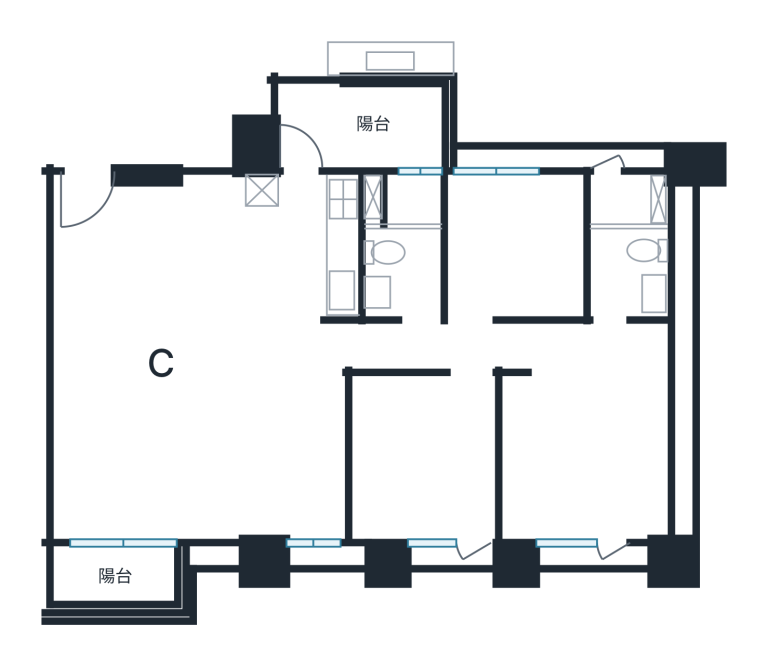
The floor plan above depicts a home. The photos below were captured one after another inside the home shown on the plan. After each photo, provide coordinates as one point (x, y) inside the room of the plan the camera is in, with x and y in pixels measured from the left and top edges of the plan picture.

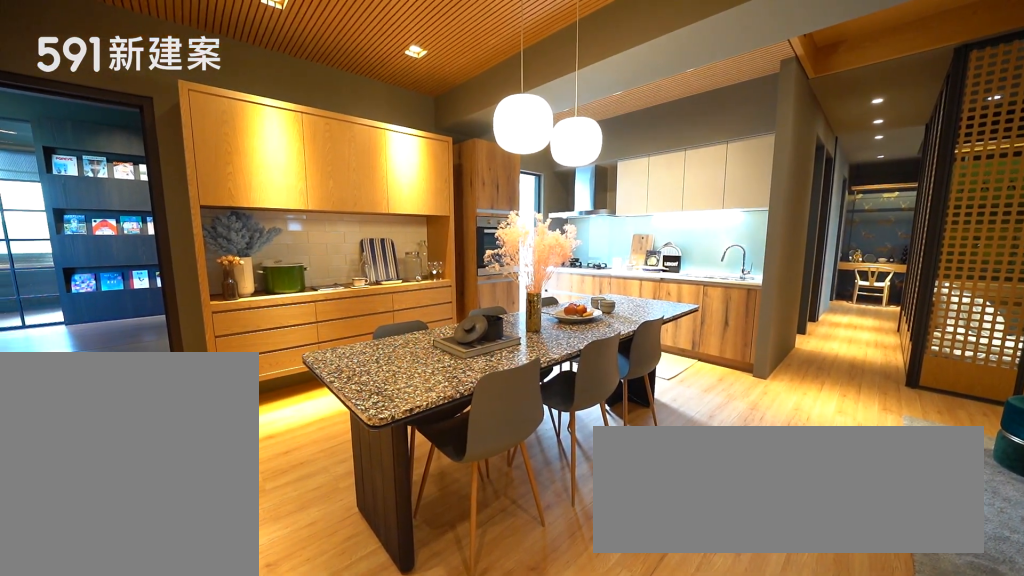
(200, 266)
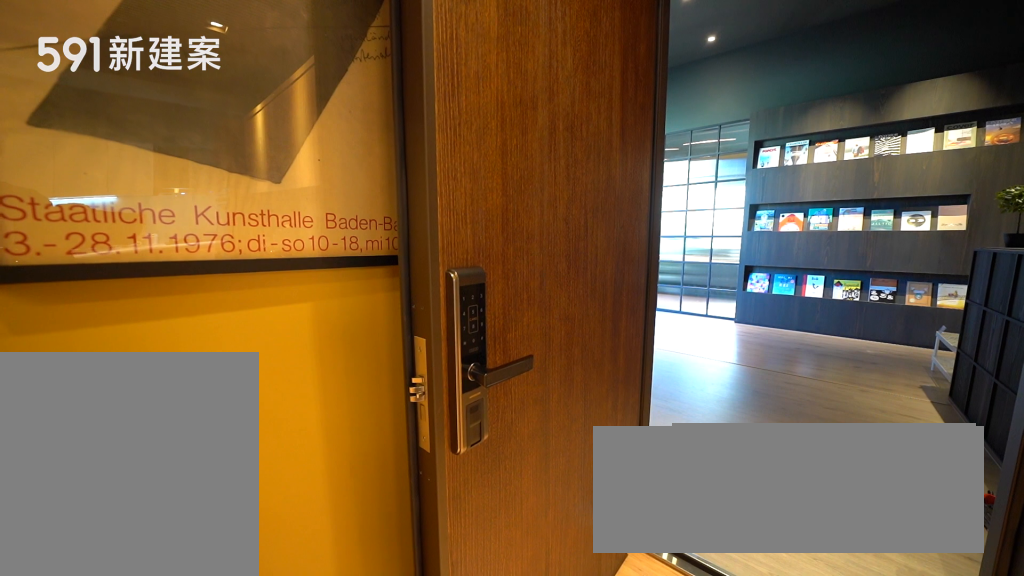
(92, 207)
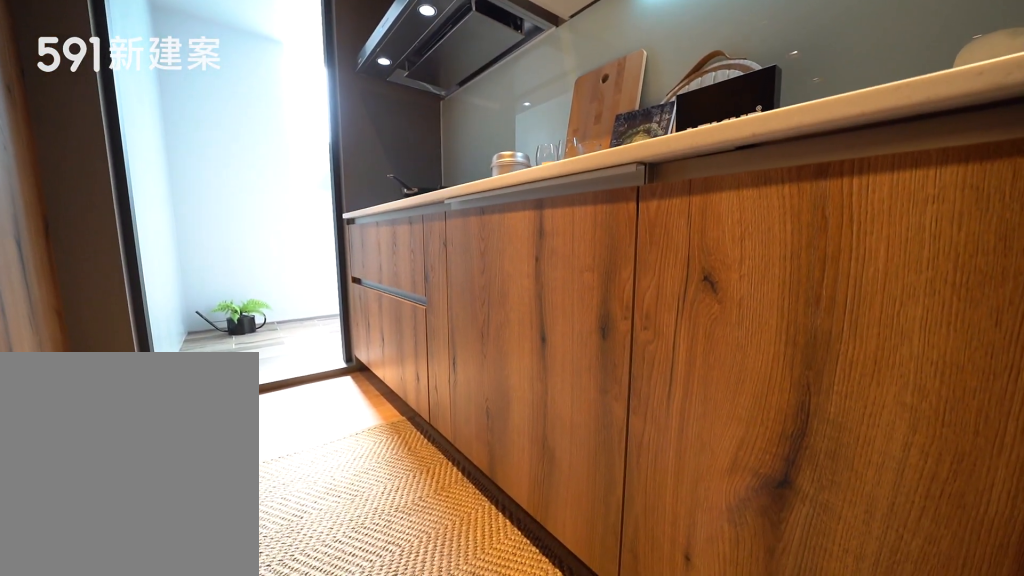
(305, 244)
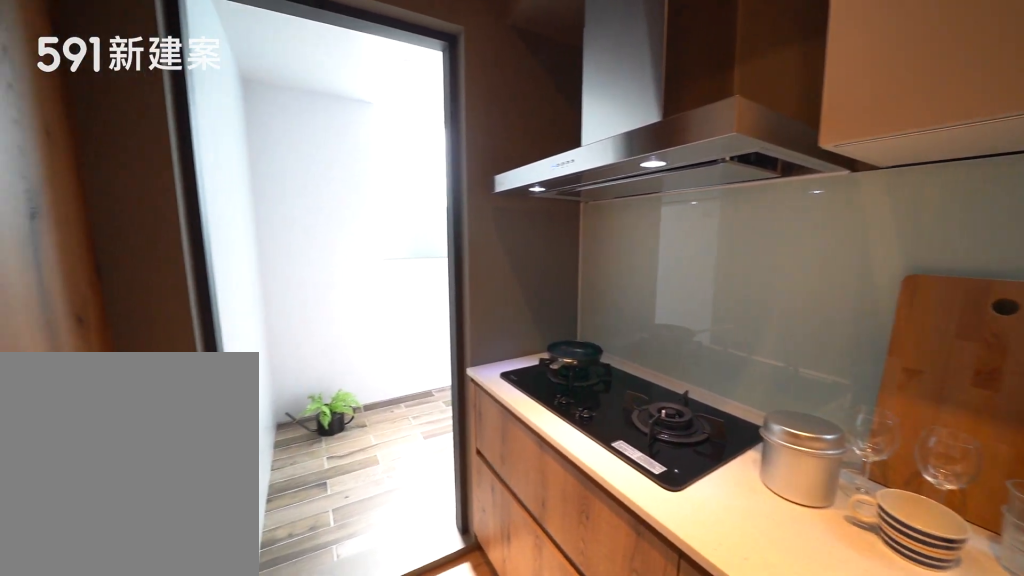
(305, 244)
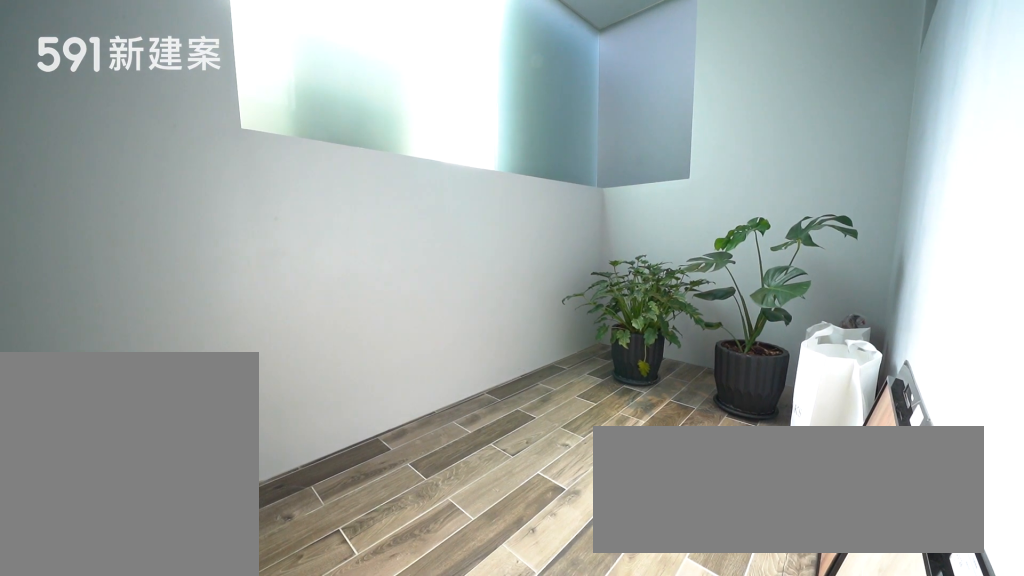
(360, 127)
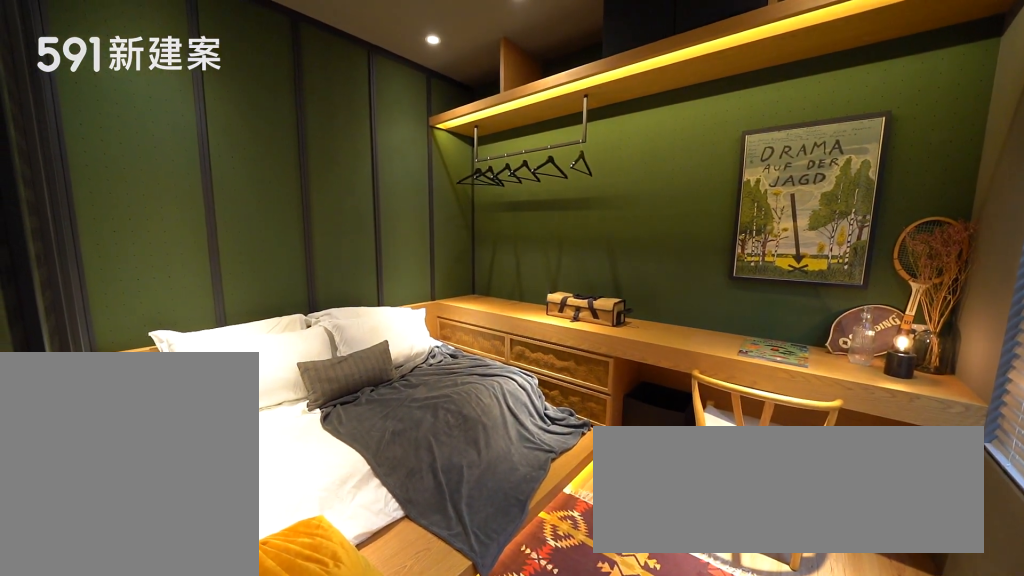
(425, 455)
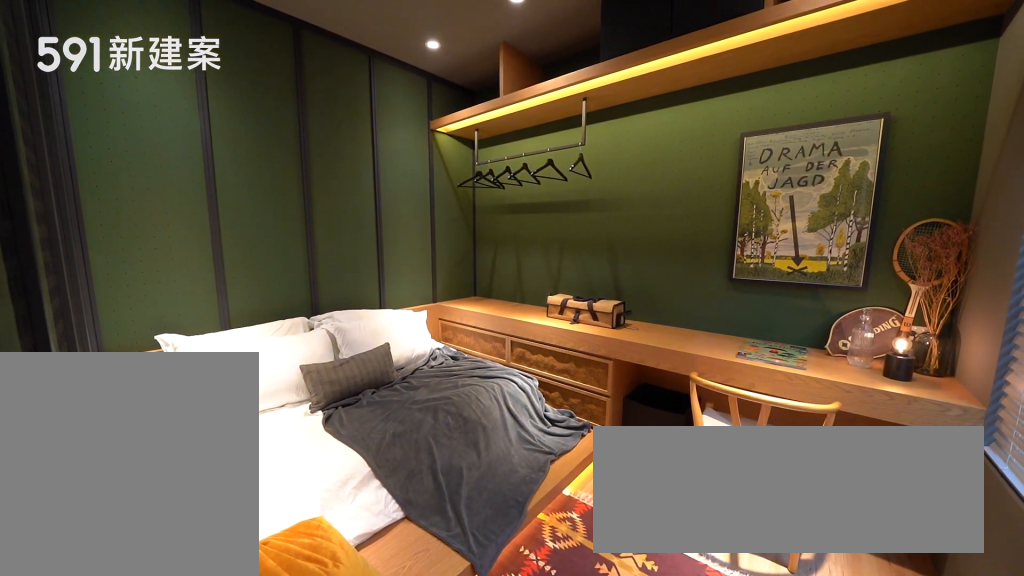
(425, 455)
